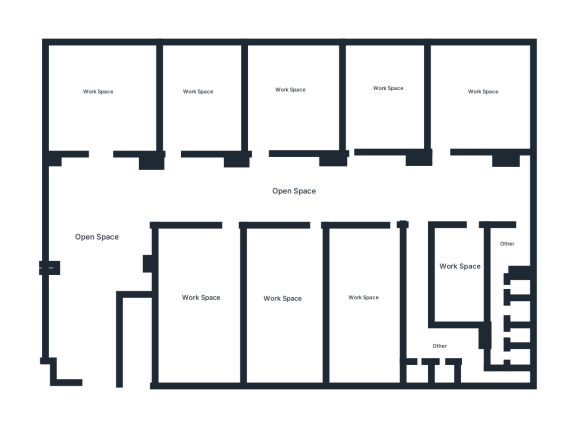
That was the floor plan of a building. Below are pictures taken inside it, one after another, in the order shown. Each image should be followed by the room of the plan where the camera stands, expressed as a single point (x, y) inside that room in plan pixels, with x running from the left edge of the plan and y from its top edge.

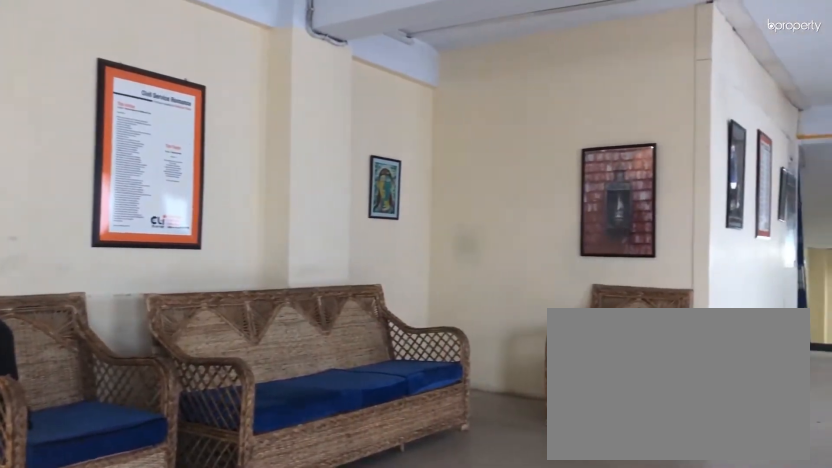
(99, 205)
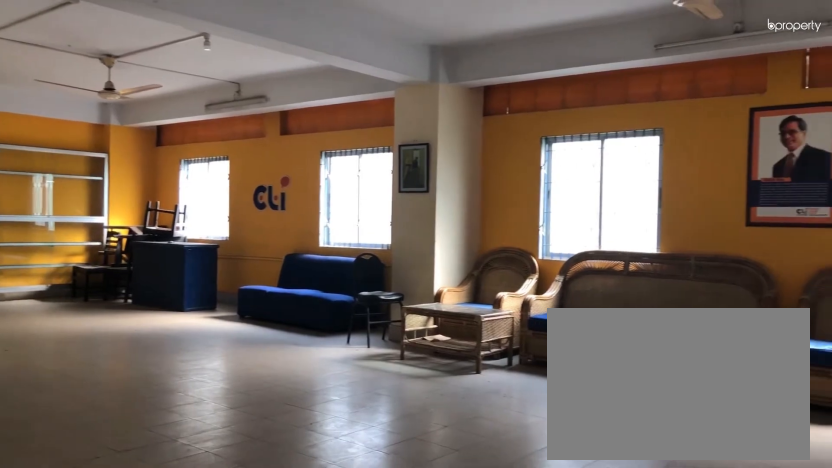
(100, 205)
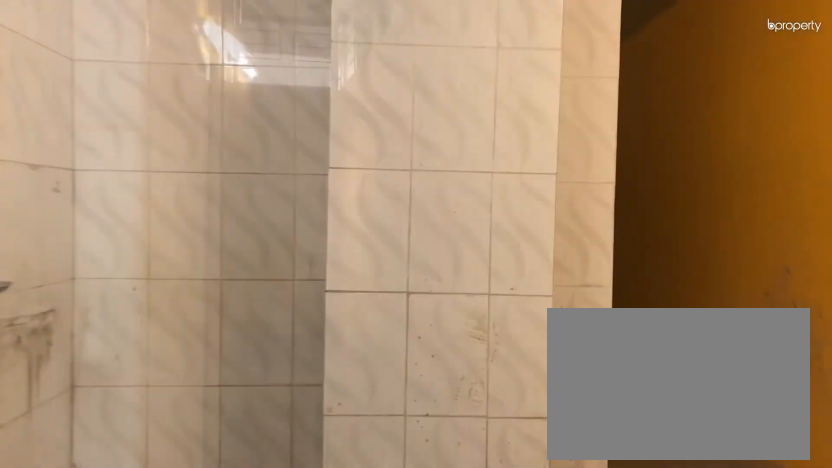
(508, 246)
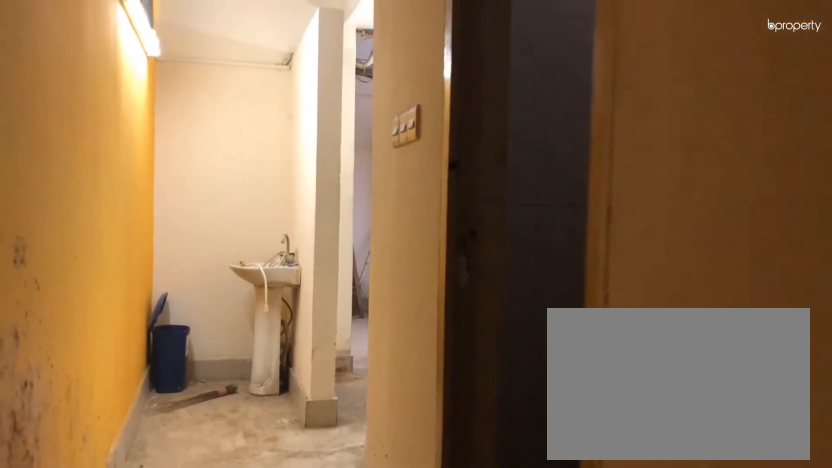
(498, 319)
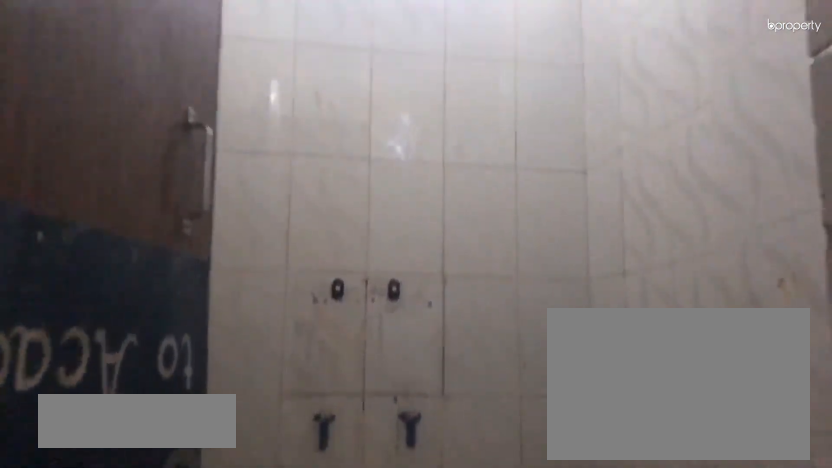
(518, 357)
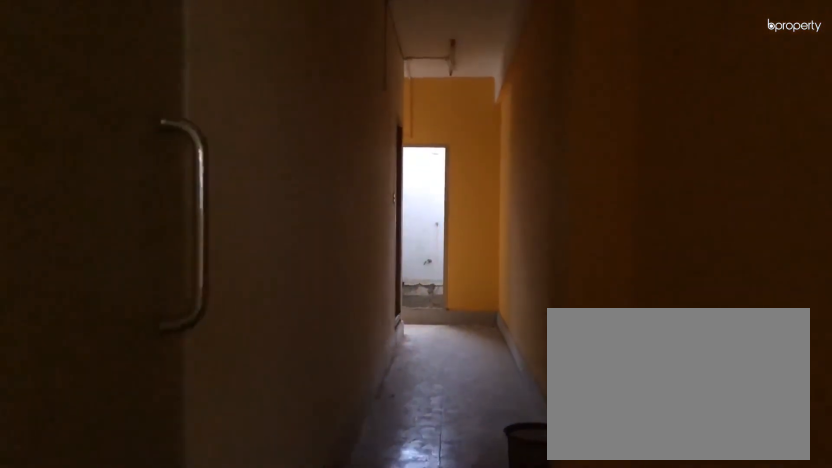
(417, 240)
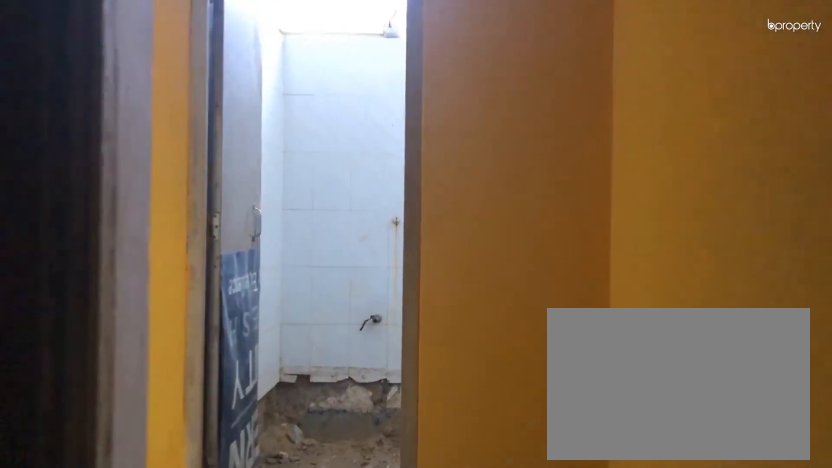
(416, 308)
